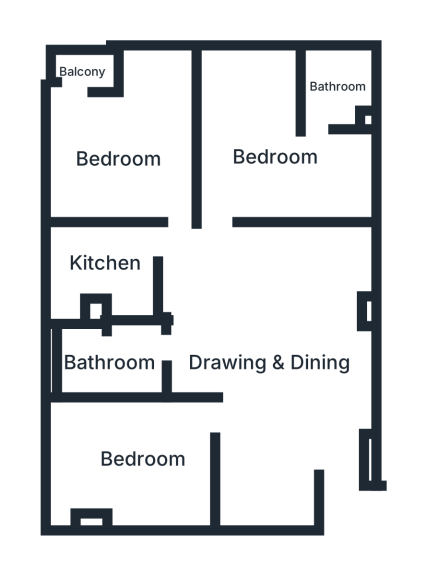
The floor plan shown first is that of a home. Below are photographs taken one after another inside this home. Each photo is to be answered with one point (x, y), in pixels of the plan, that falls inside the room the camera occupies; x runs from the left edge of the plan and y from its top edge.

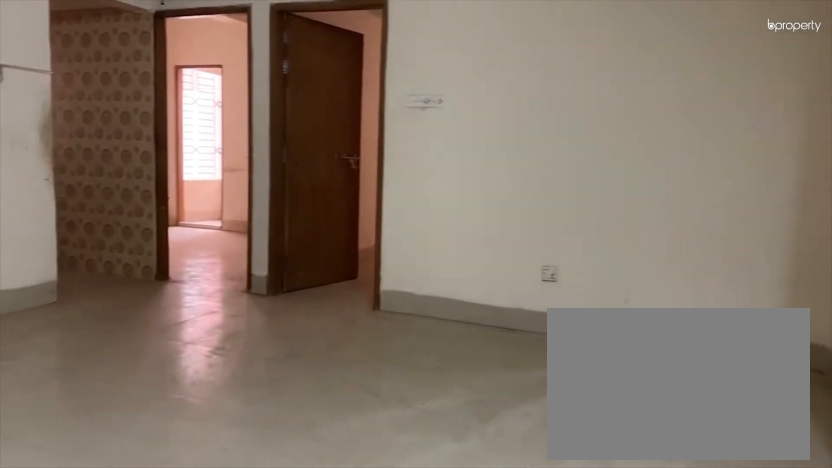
(271, 368)
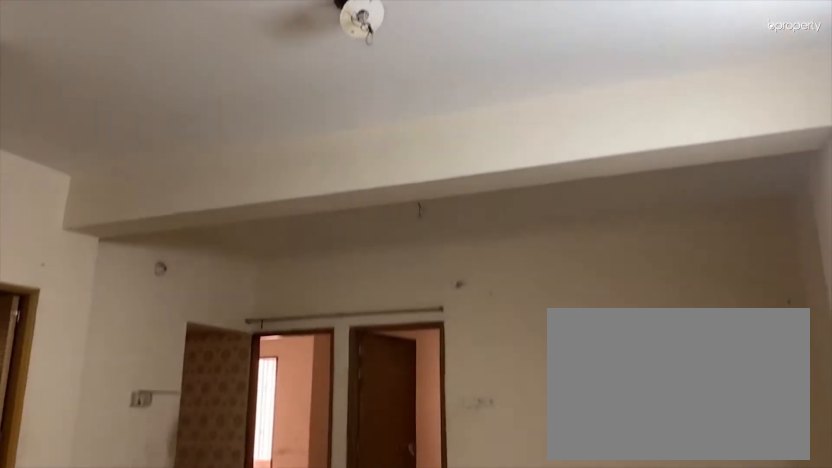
(274, 368)
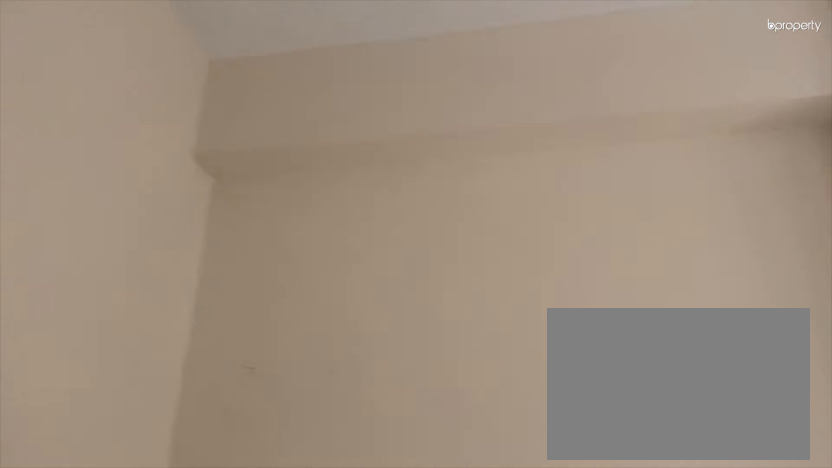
(147, 454)
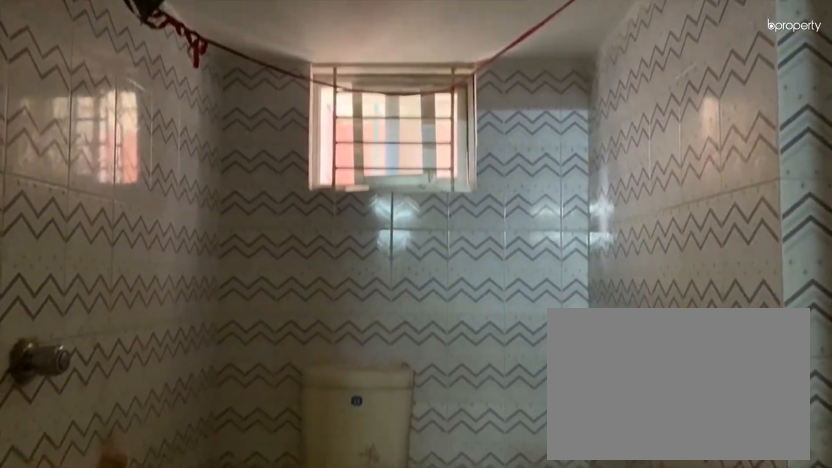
(118, 360)
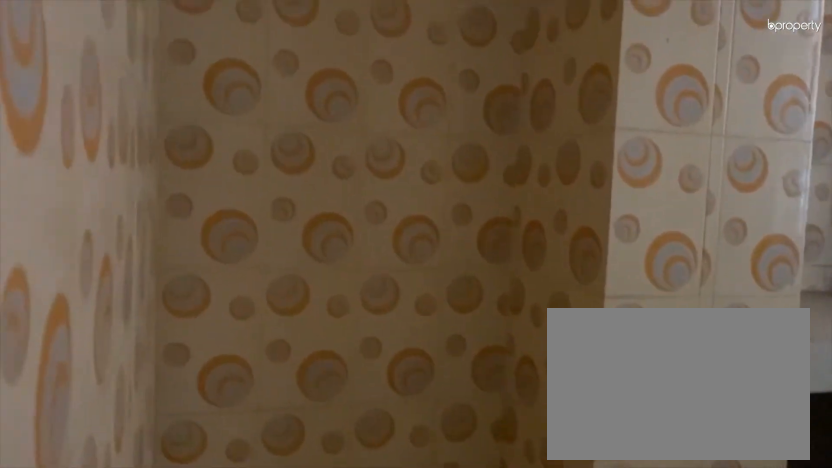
(107, 262)
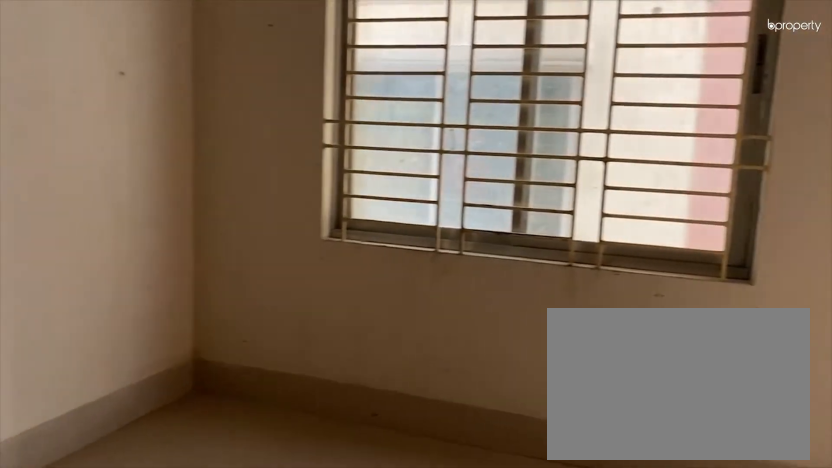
(115, 160)
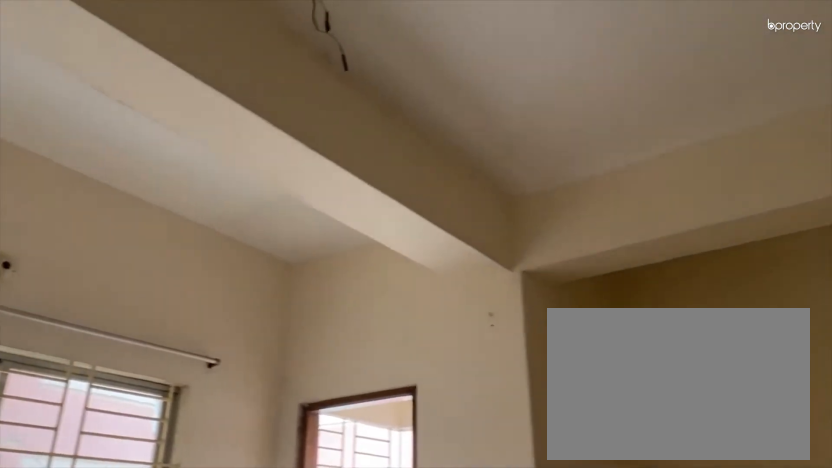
(115, 160)
